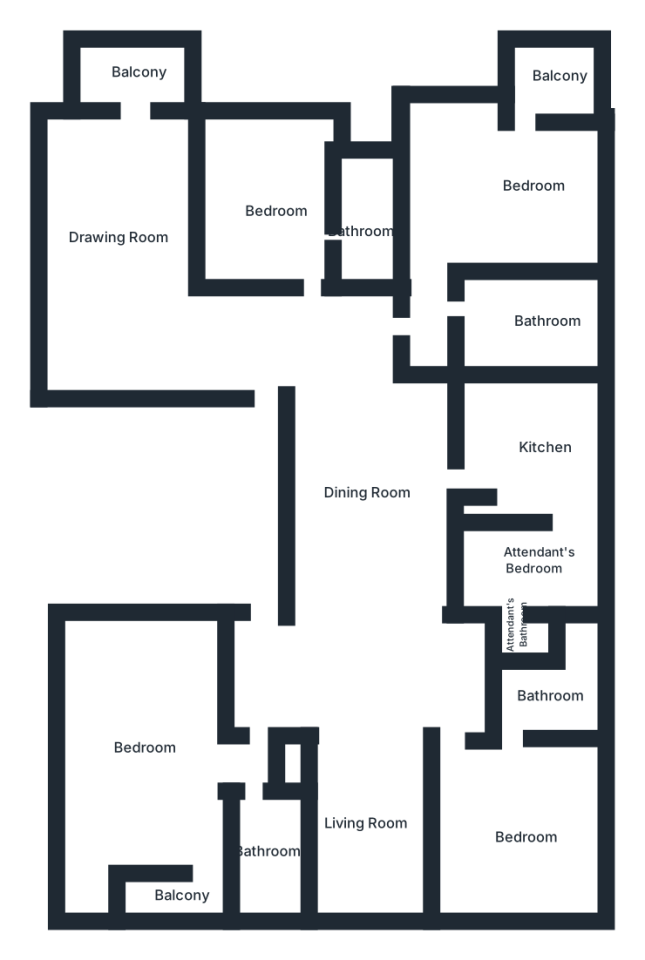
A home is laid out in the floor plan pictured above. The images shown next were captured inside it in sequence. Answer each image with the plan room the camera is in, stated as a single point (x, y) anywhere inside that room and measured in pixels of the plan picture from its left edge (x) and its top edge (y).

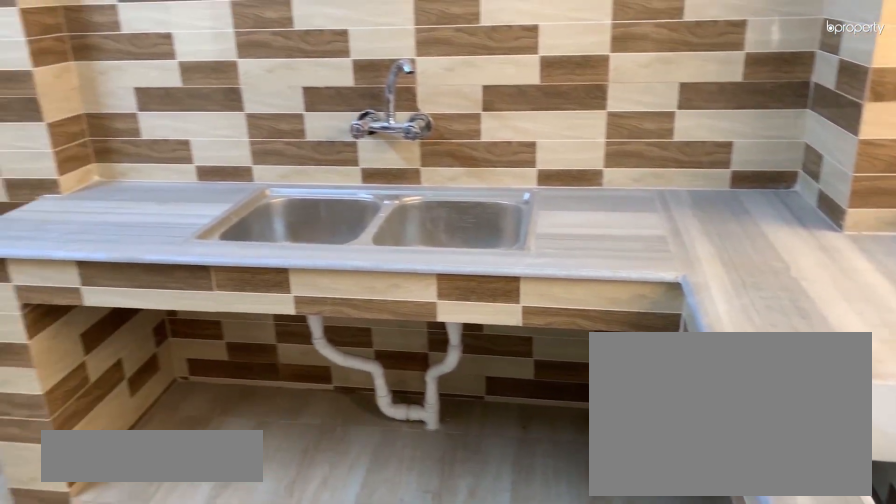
(503, 472)
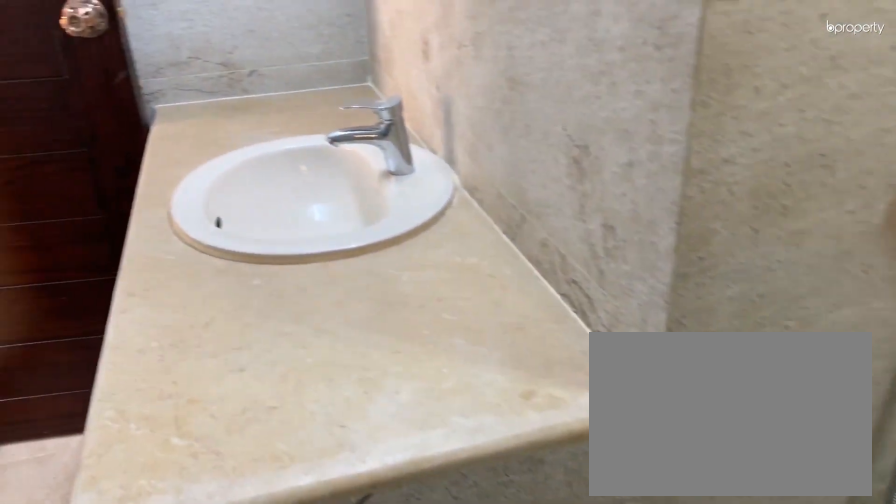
(548, 696)
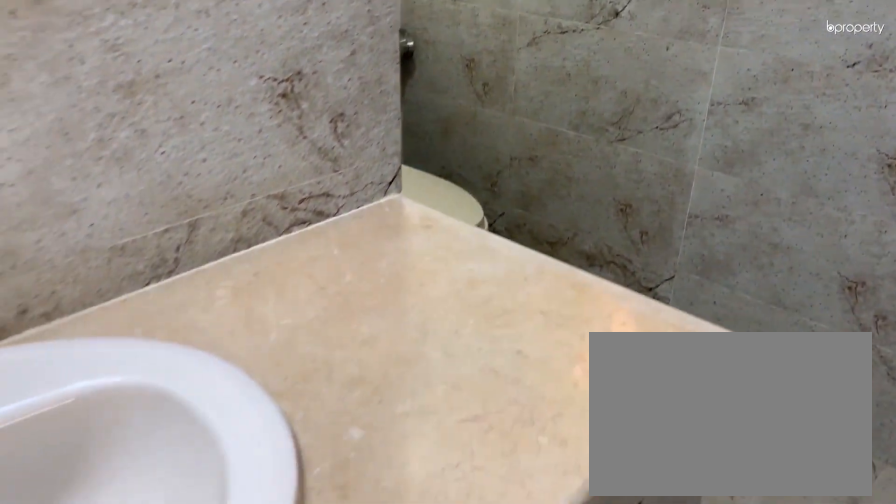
(547, 695)
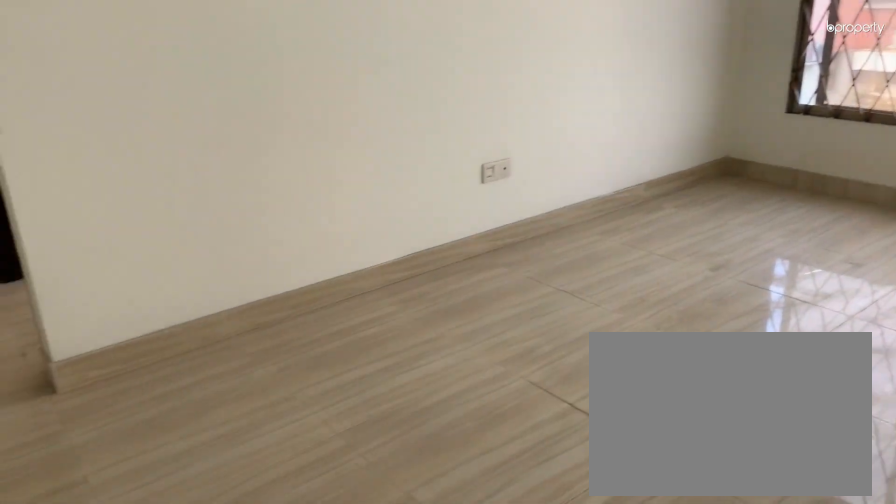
(359, 831)
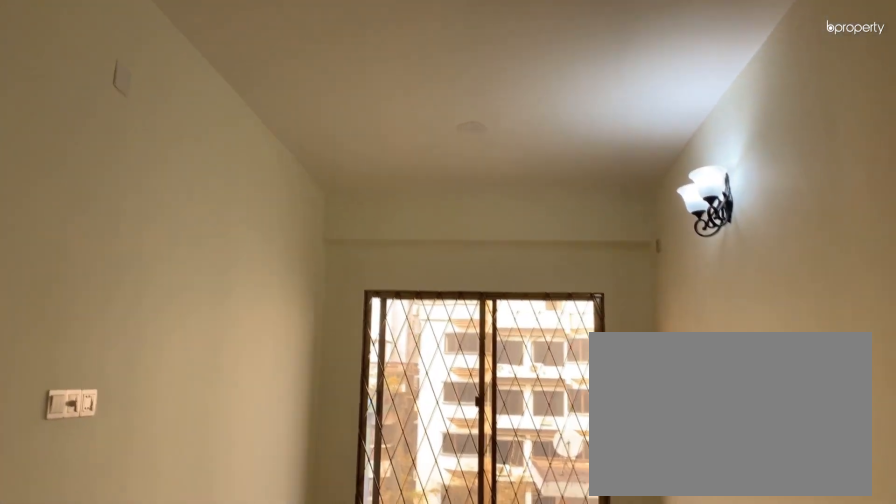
(358, 814)
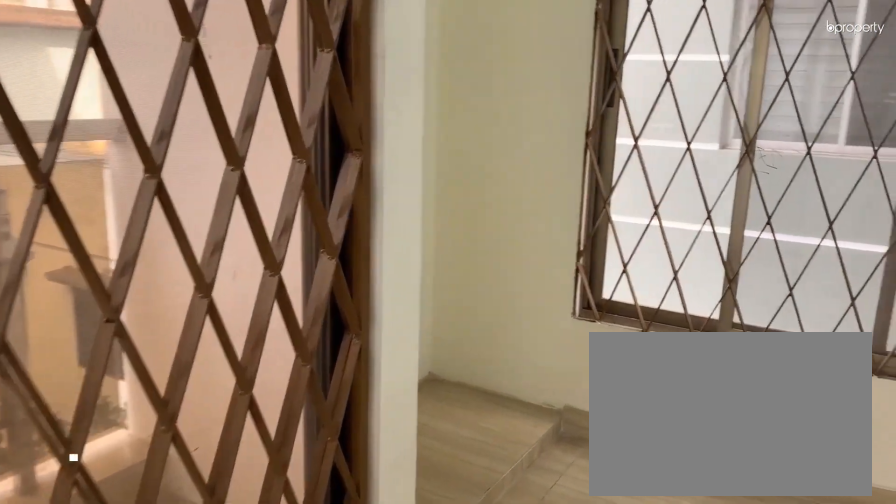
(137, 756)
